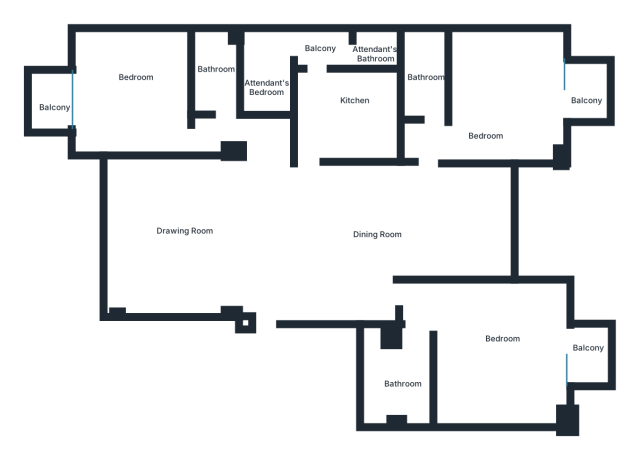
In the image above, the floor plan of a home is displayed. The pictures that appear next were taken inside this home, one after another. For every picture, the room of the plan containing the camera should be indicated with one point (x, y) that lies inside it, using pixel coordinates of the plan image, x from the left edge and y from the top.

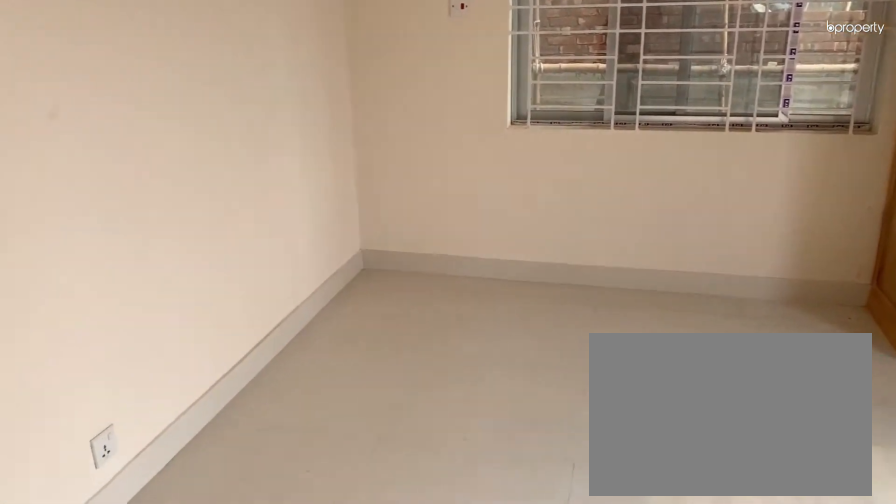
(506, 99)
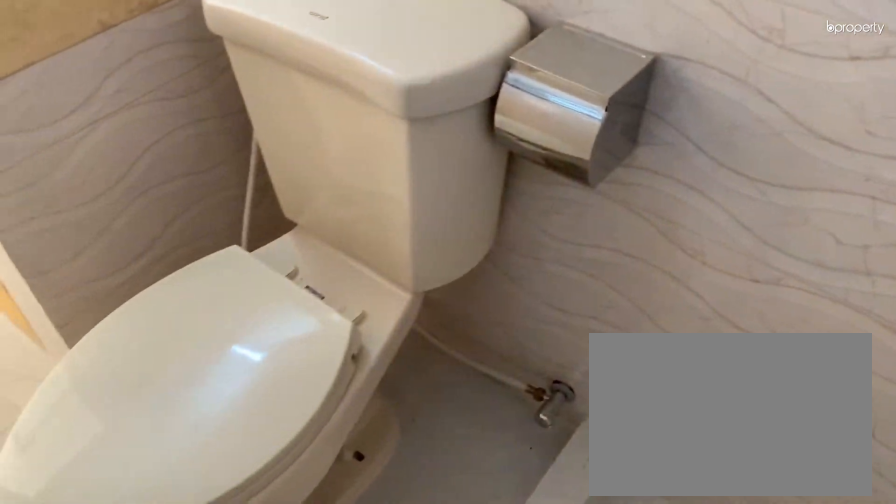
(426, 84)
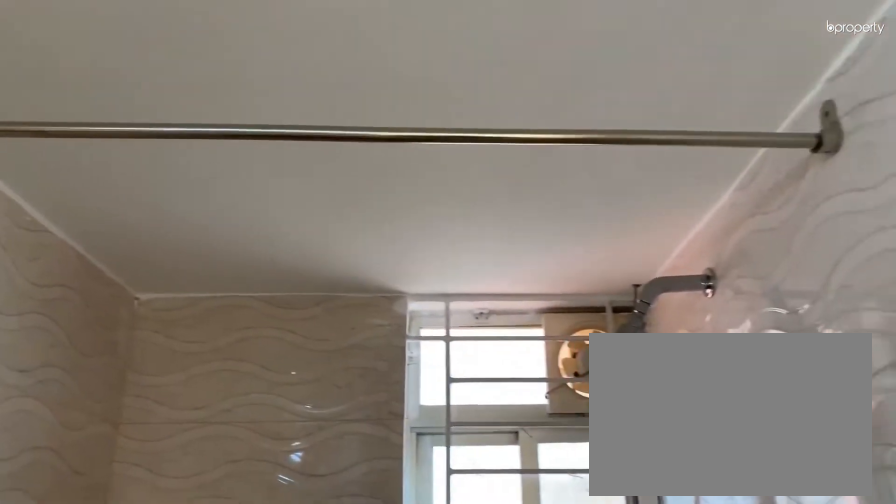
(426, 84)
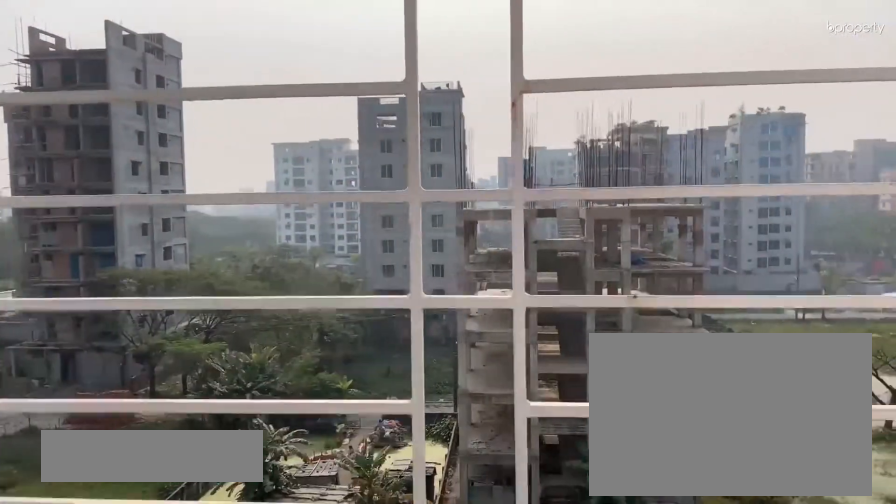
(586, 101)
